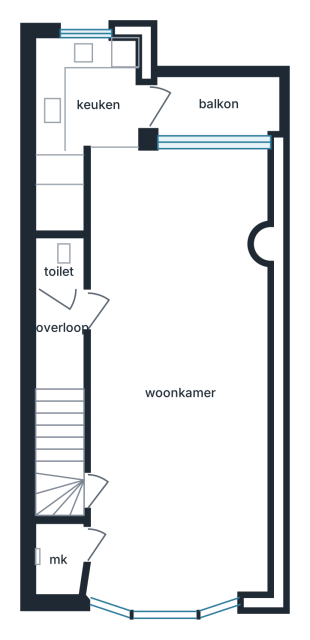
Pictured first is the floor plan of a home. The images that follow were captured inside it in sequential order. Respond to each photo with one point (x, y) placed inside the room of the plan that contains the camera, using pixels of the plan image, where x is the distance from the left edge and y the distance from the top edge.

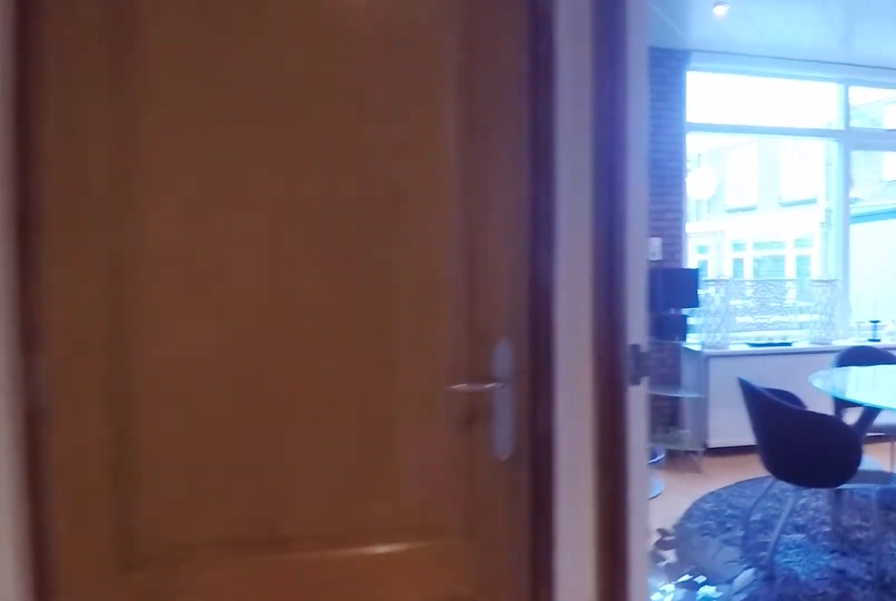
(59, 338)
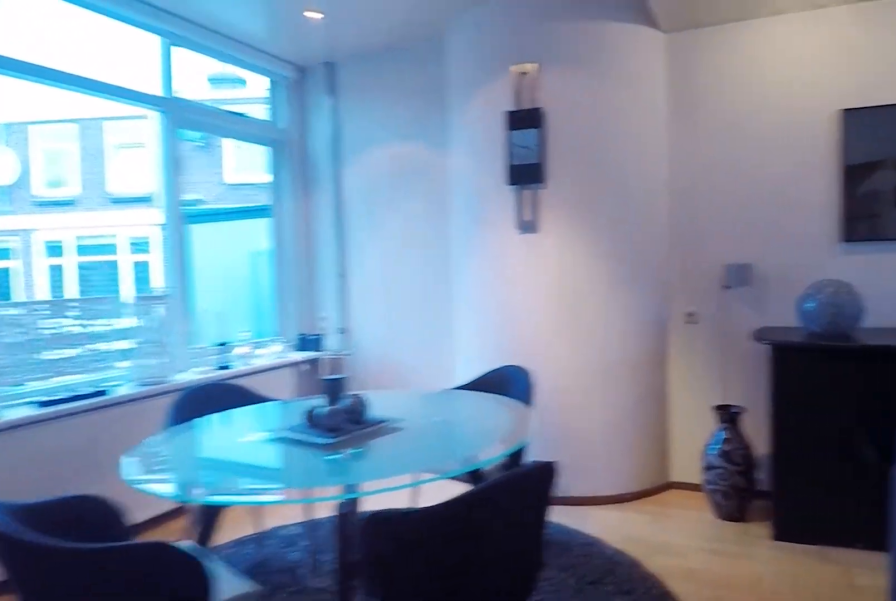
(171, 382)
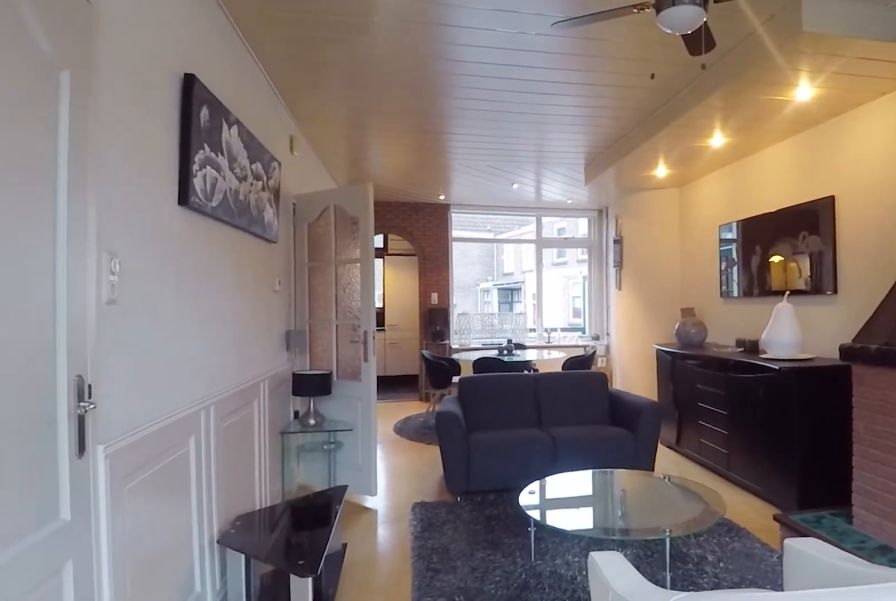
(171, 382)
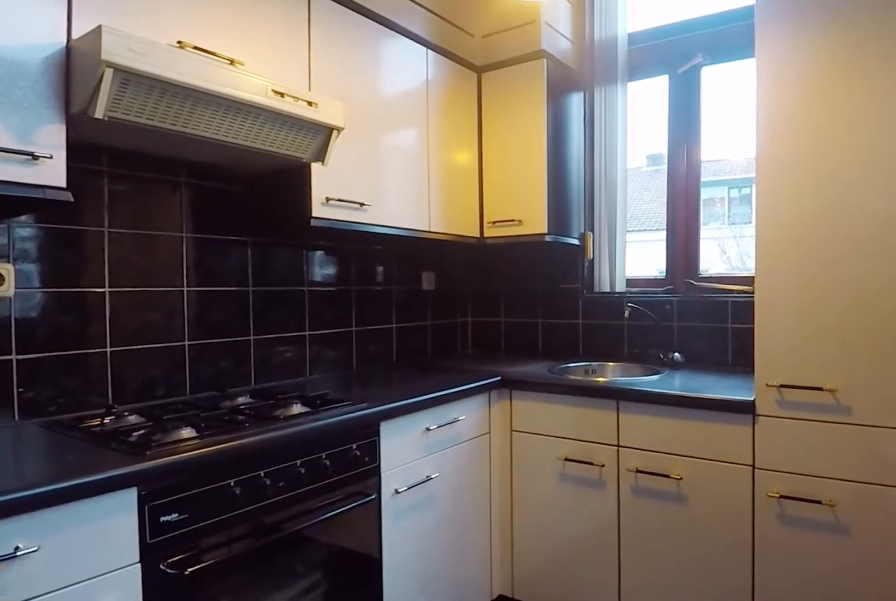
(81, 117)
